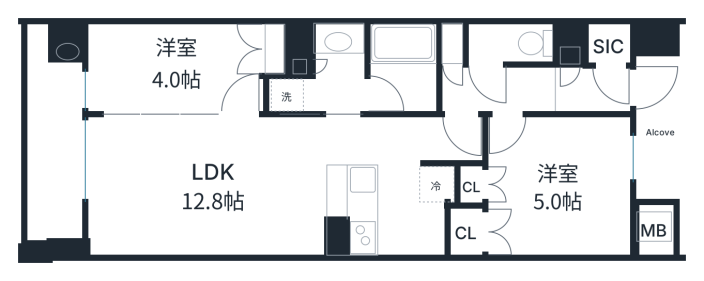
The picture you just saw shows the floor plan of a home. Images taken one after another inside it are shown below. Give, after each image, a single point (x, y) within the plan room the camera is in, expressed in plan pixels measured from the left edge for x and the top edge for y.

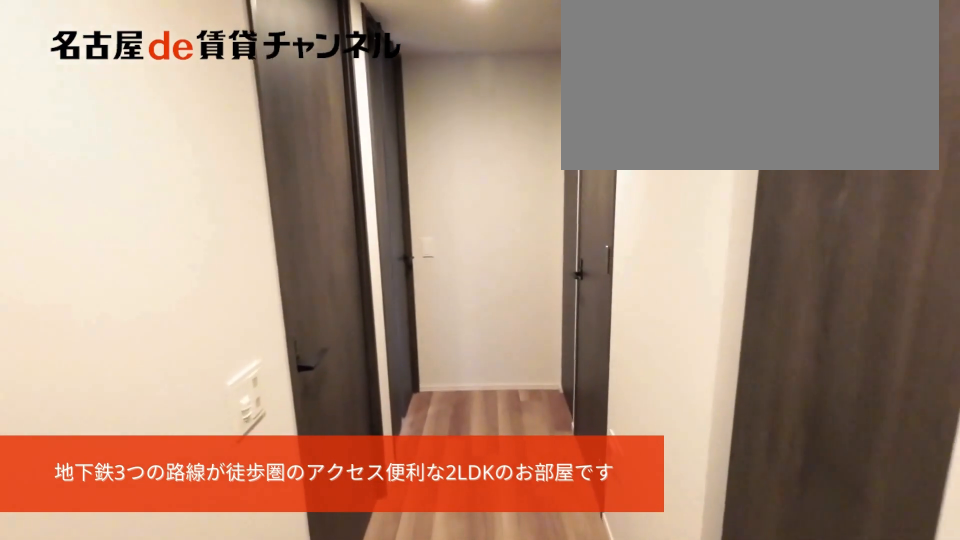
(611, 89)
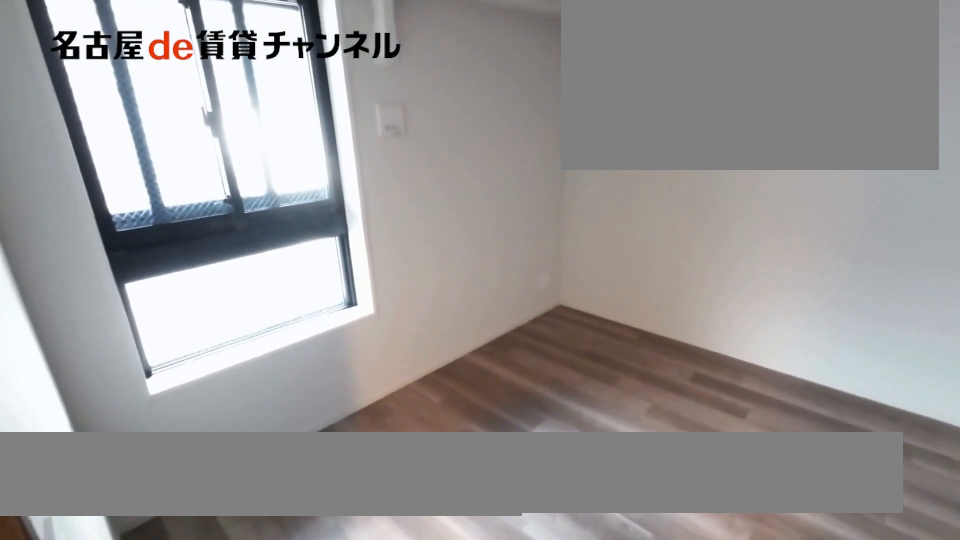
(557, 183)
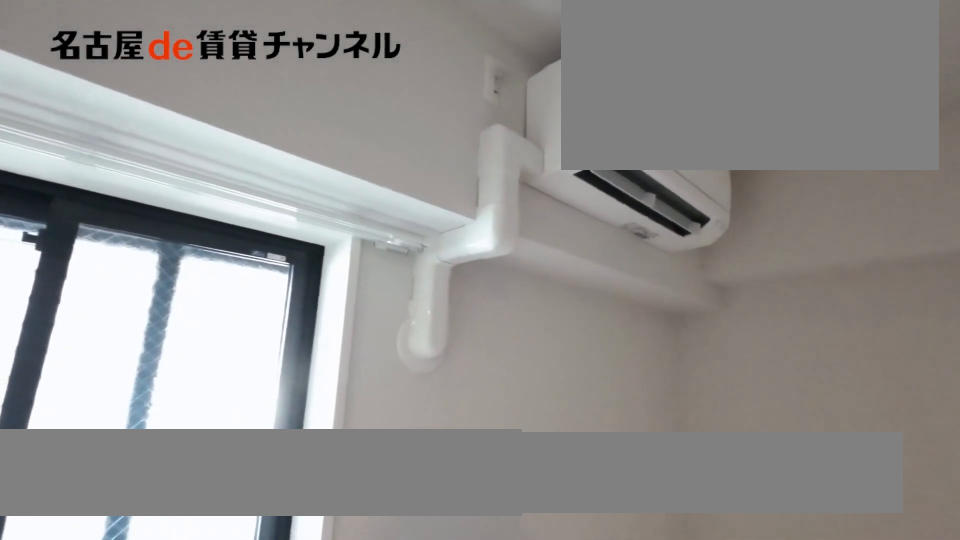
(557, 183)
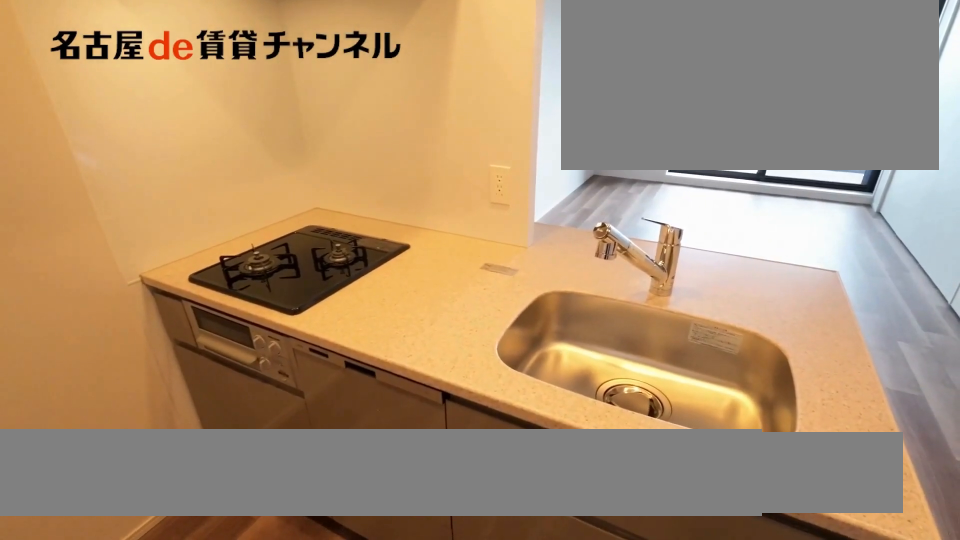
(382, 210)
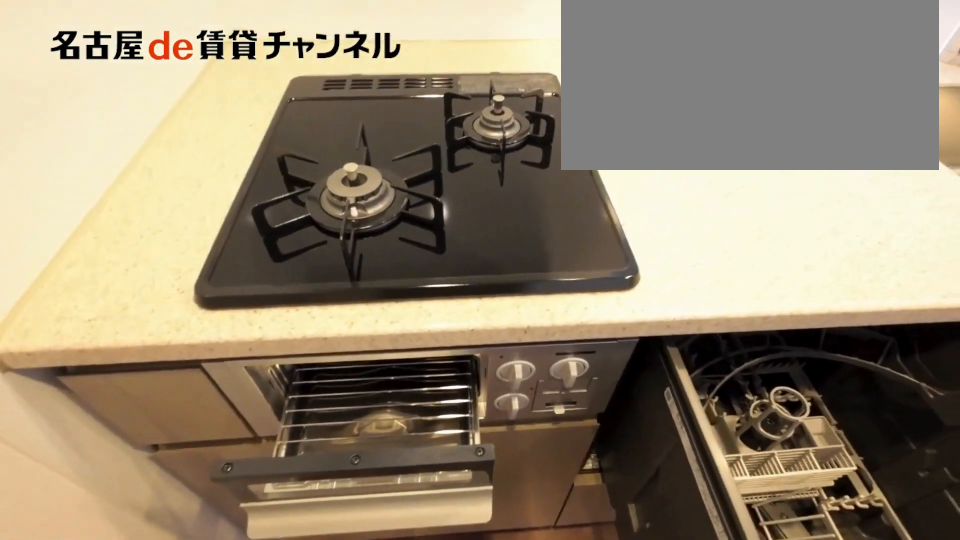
(382, 210)
